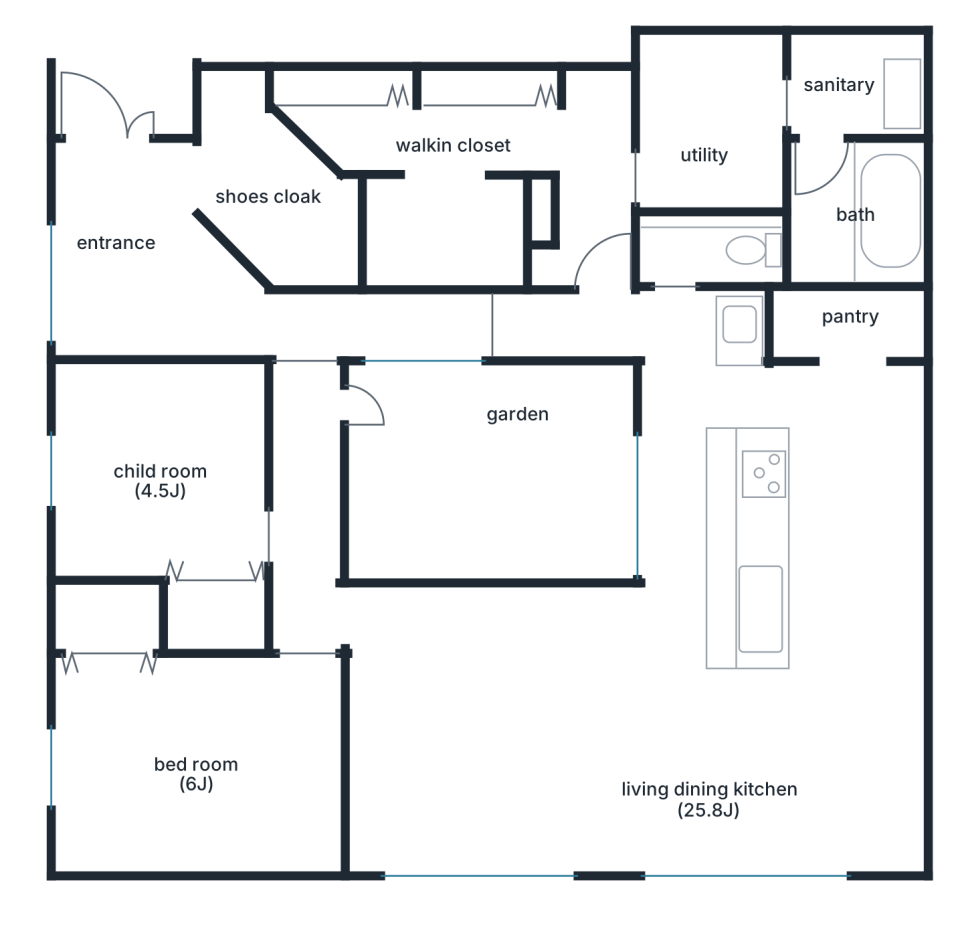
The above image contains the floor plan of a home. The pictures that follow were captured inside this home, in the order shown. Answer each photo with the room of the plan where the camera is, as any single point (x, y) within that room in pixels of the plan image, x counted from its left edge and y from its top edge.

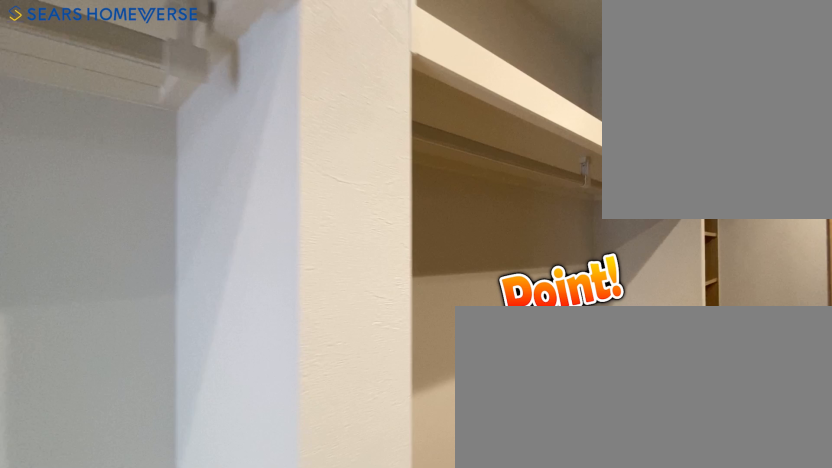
(446, 210)
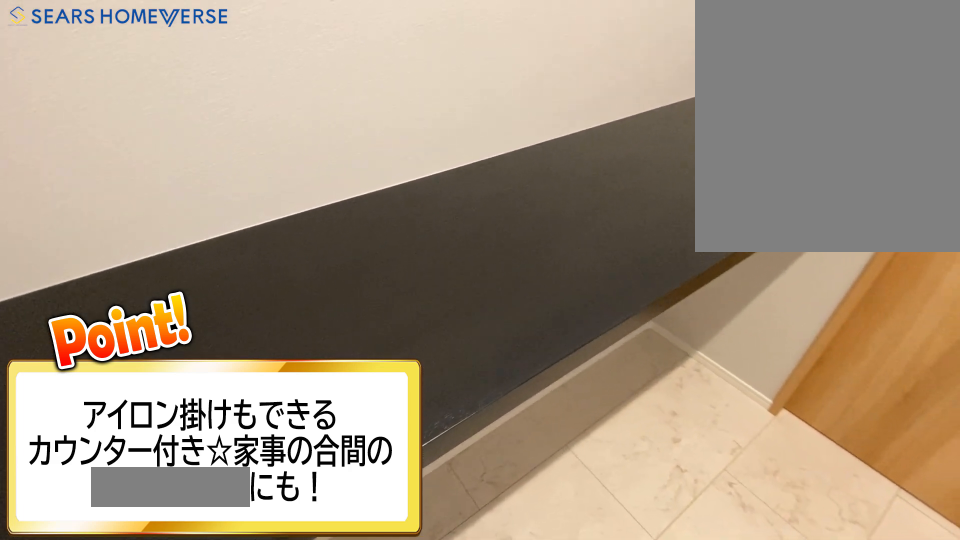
(714, 141)
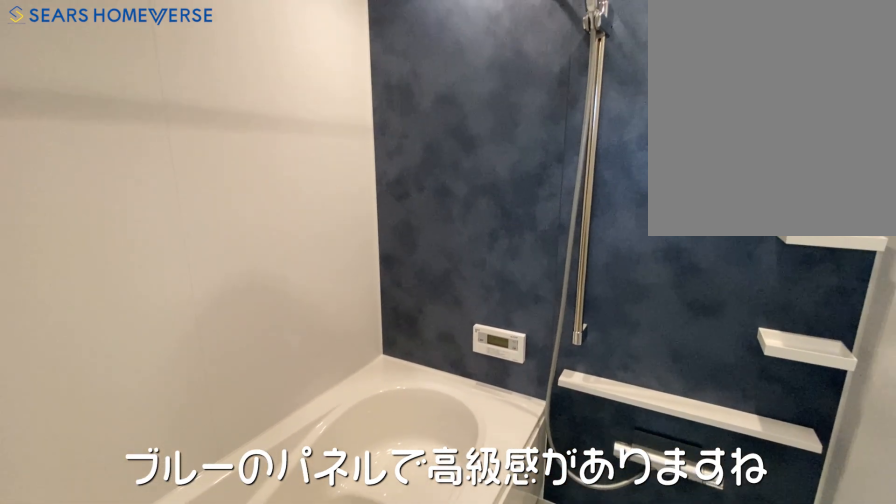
(858, 154)
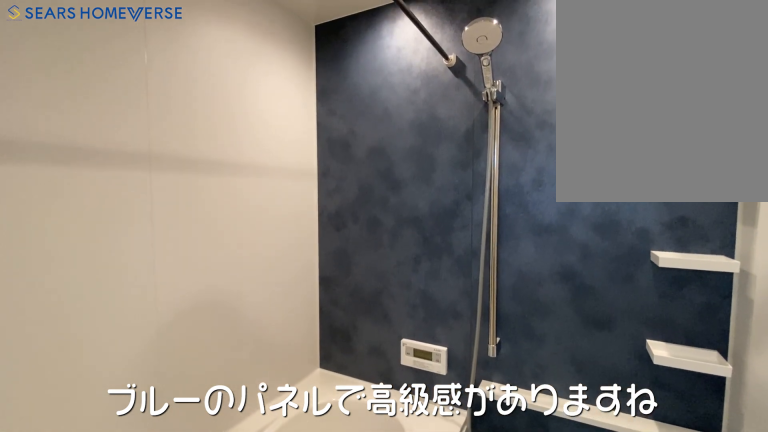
(882, 180)
